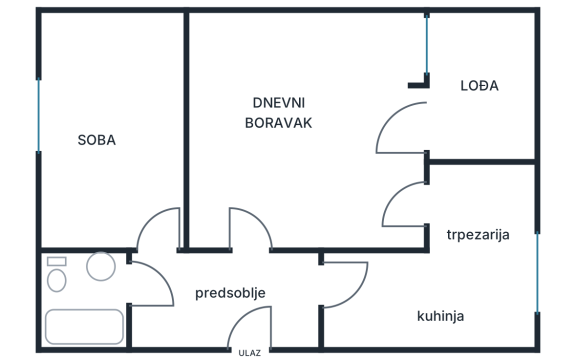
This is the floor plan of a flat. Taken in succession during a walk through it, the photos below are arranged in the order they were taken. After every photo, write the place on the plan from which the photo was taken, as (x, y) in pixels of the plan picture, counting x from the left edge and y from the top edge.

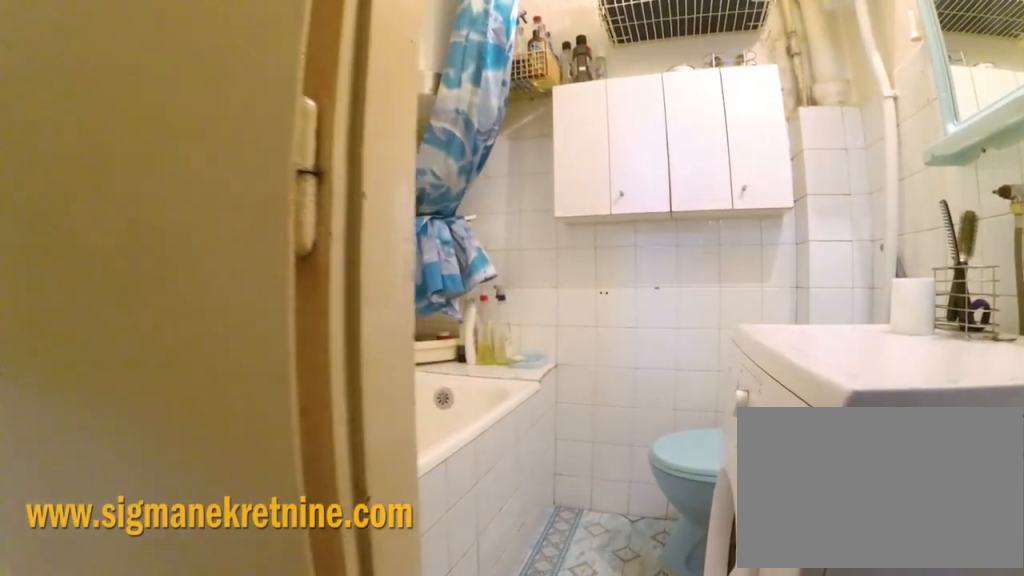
(149, 281)
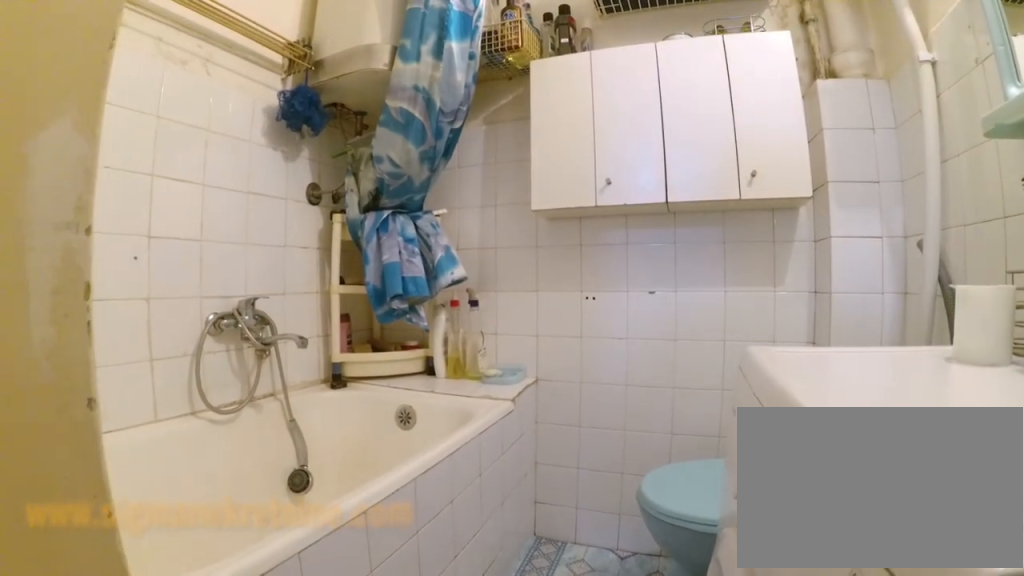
(137, 281)
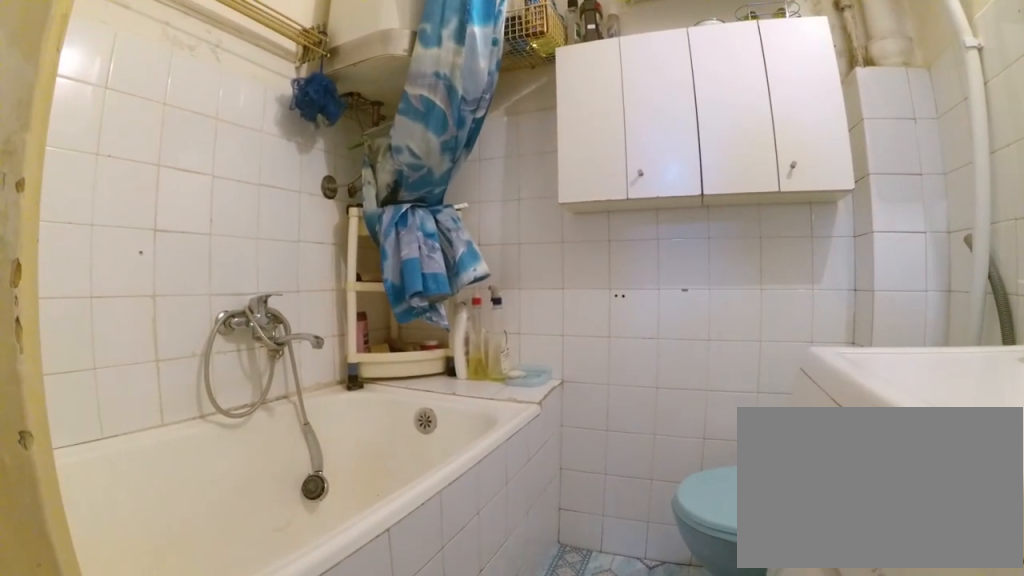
(138, 280)
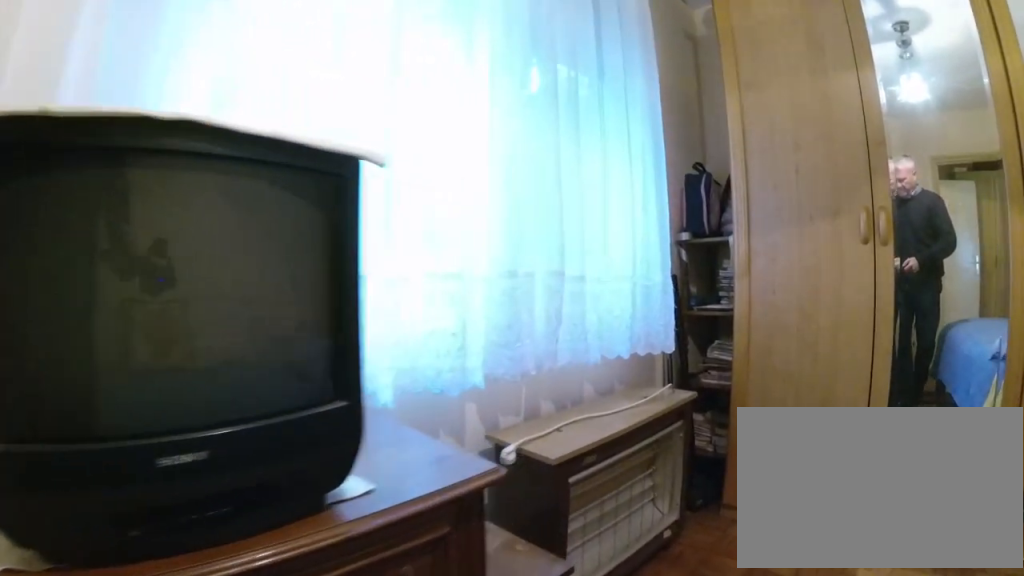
(81, 155)
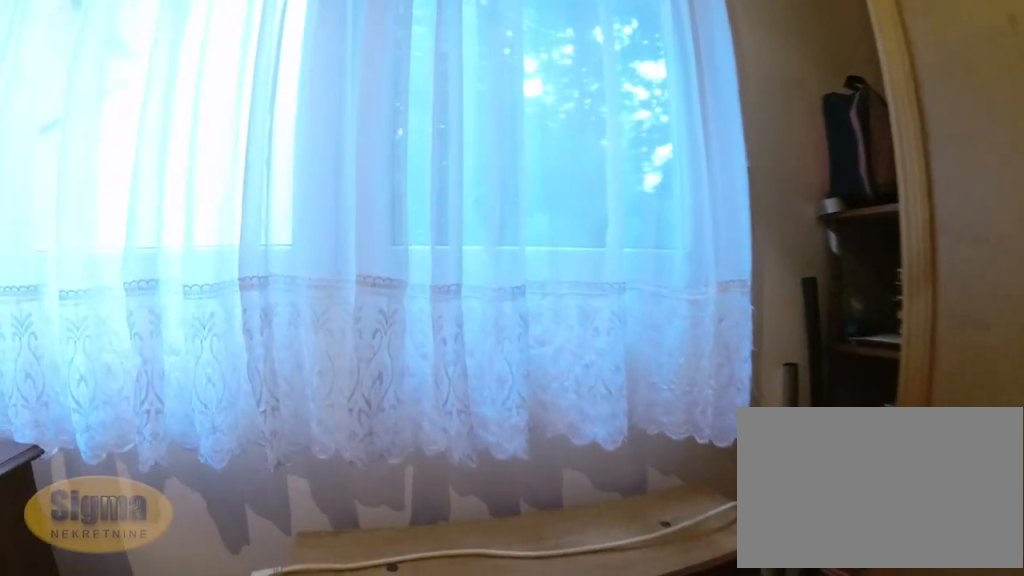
(89, 113)
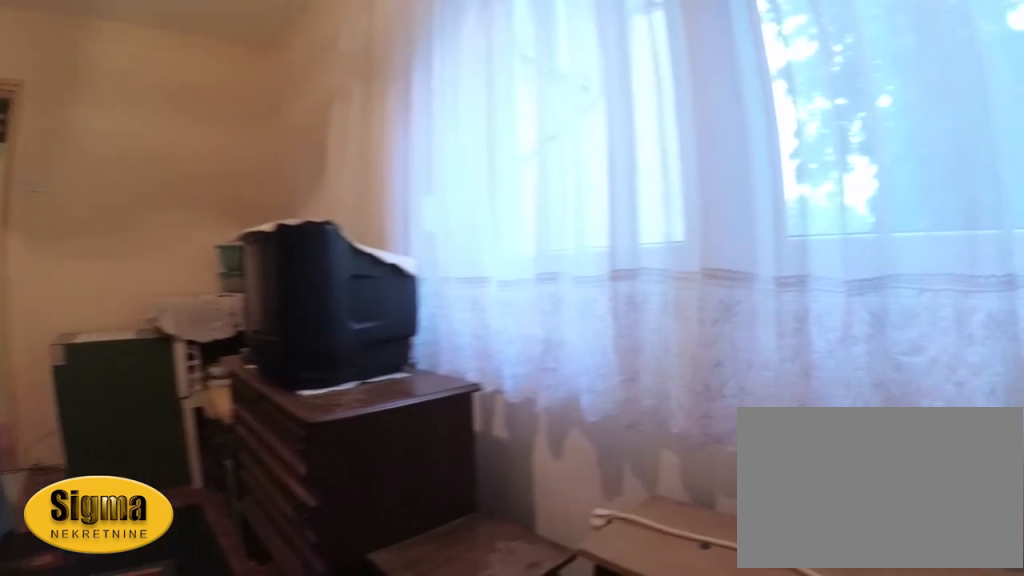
(88, 98)
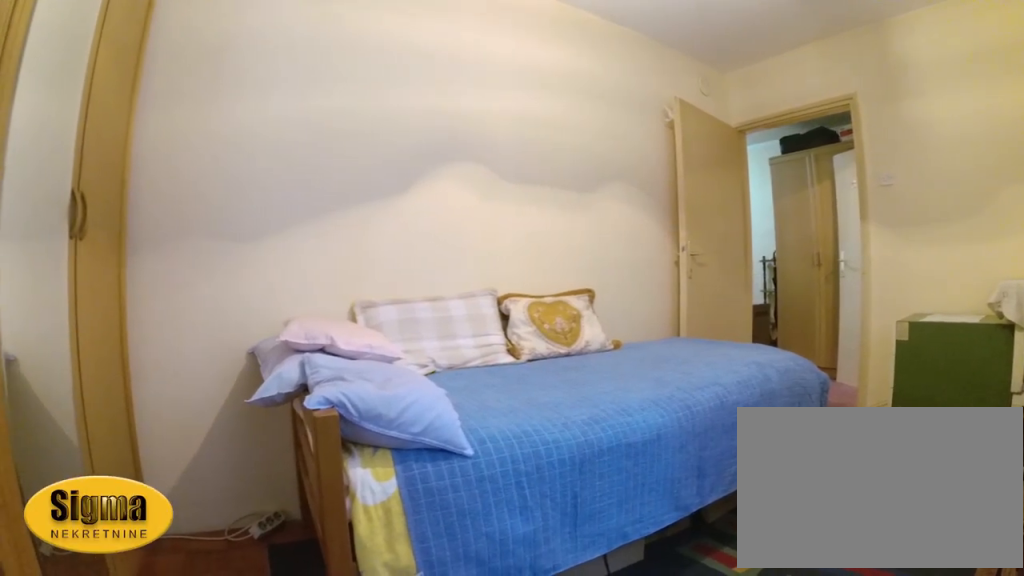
(69, 77)
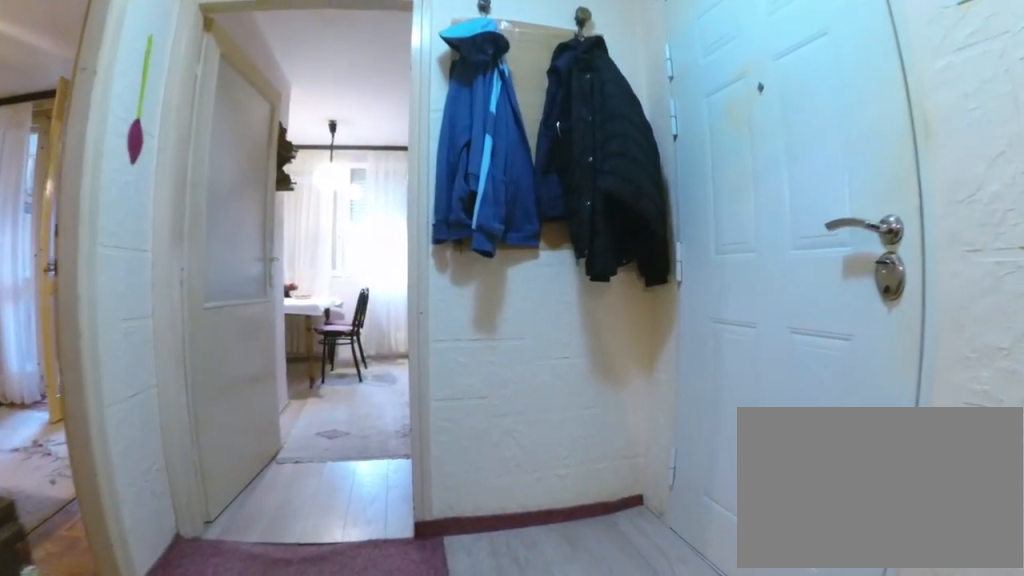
(206, 292)
